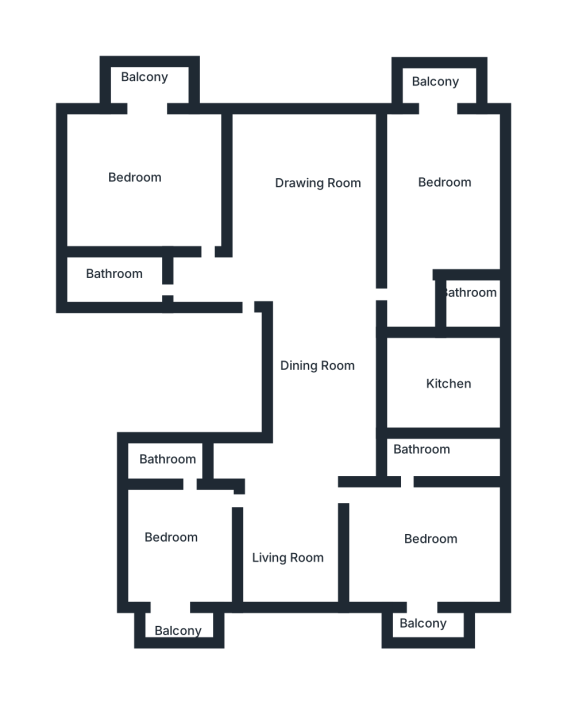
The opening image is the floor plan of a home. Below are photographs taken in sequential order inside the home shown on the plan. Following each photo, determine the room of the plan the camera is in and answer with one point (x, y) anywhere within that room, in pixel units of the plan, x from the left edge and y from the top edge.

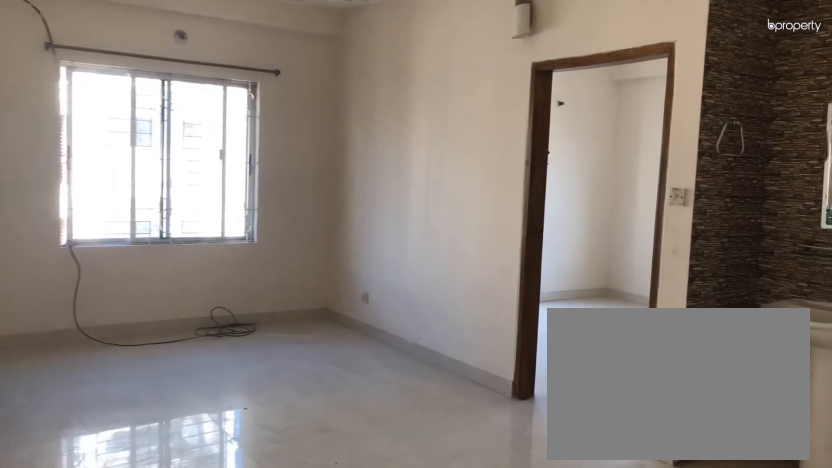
(302, 483)
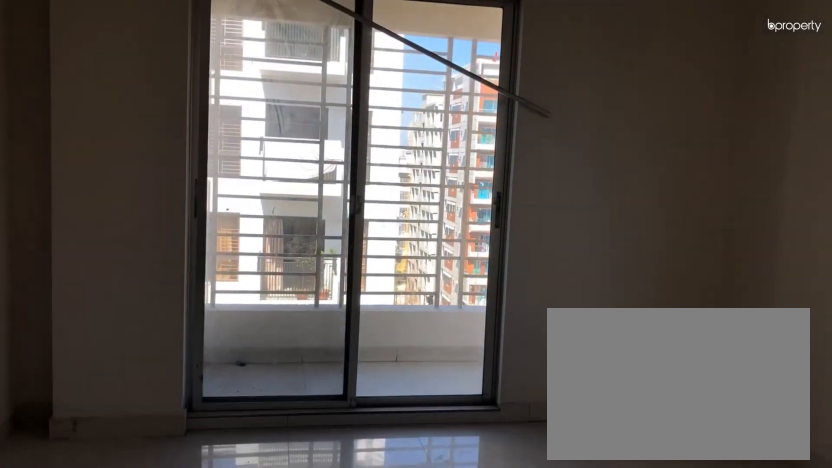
(184, 550)
